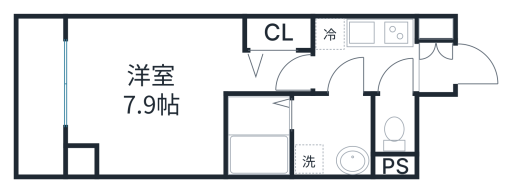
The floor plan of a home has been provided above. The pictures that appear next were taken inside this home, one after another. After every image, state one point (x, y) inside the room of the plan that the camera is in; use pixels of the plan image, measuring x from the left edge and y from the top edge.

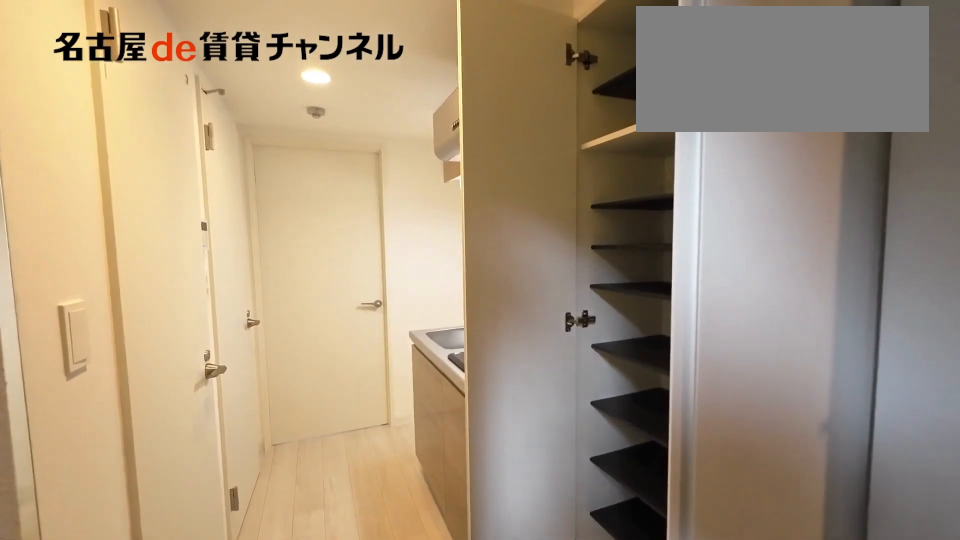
(436, 55)
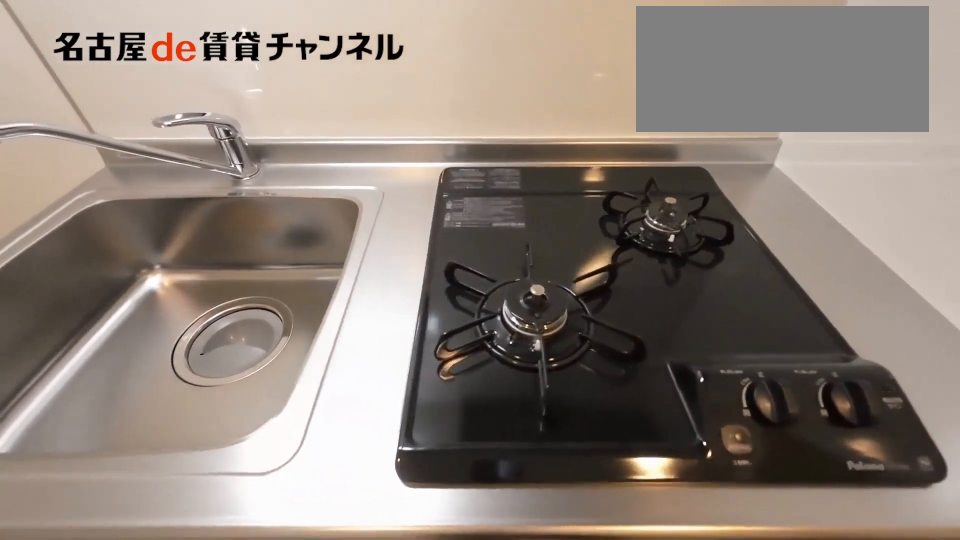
(364, 42)
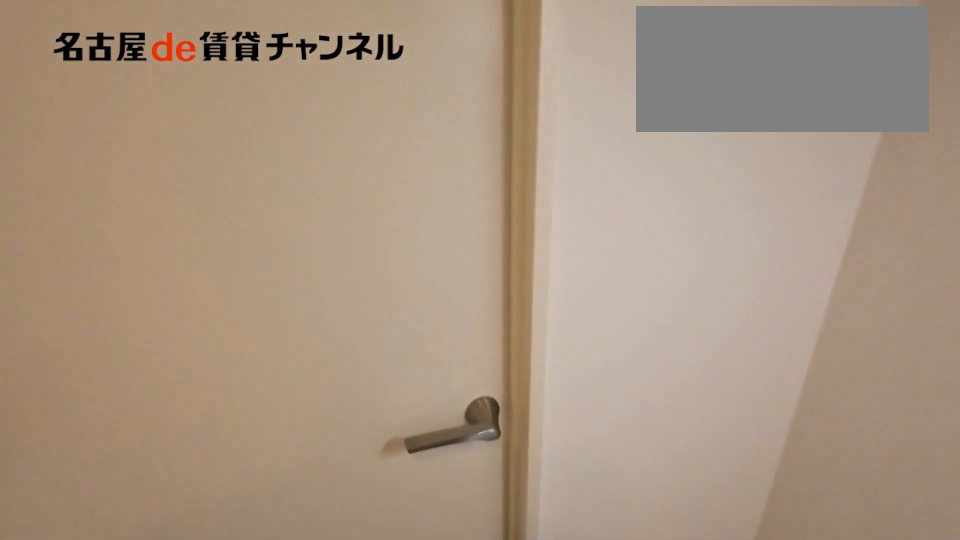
(364, 42)
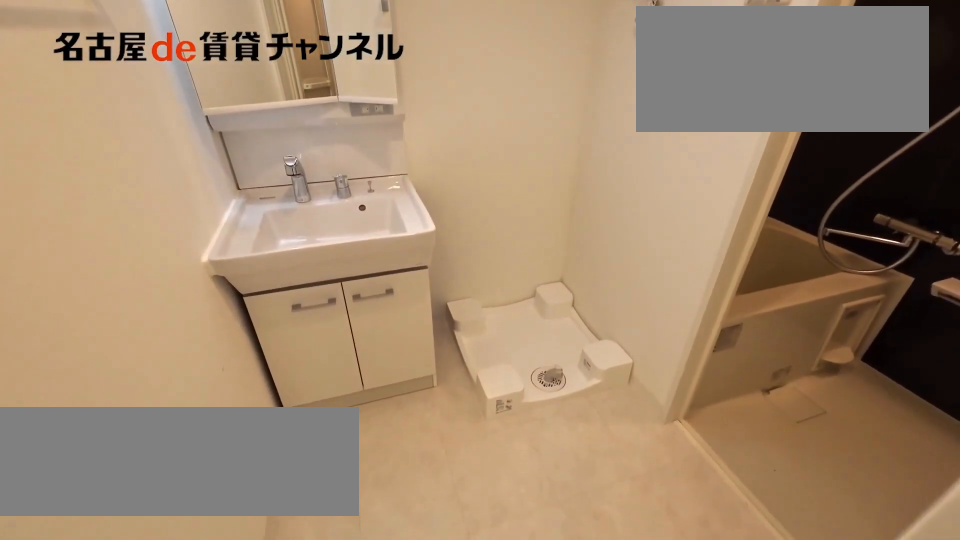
(331, 134)
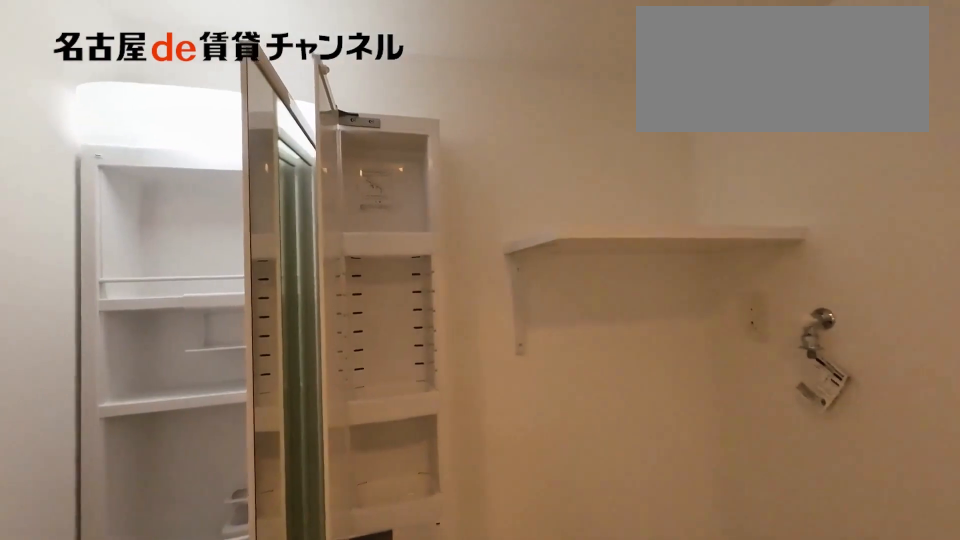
(331, 134)
